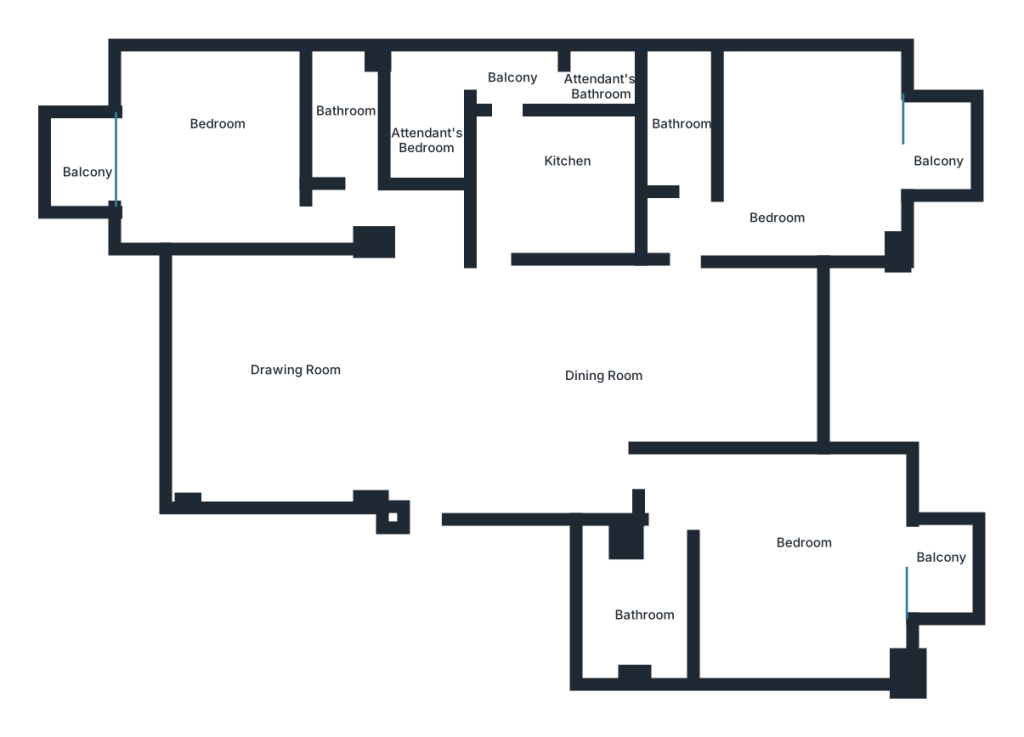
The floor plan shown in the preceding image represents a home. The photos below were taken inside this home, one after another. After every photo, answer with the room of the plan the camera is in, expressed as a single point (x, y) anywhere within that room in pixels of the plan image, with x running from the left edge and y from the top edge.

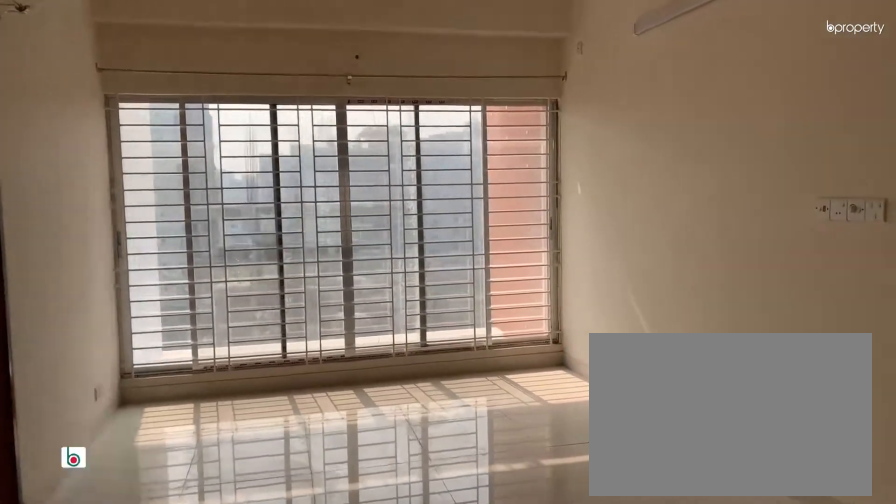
(638, 360)
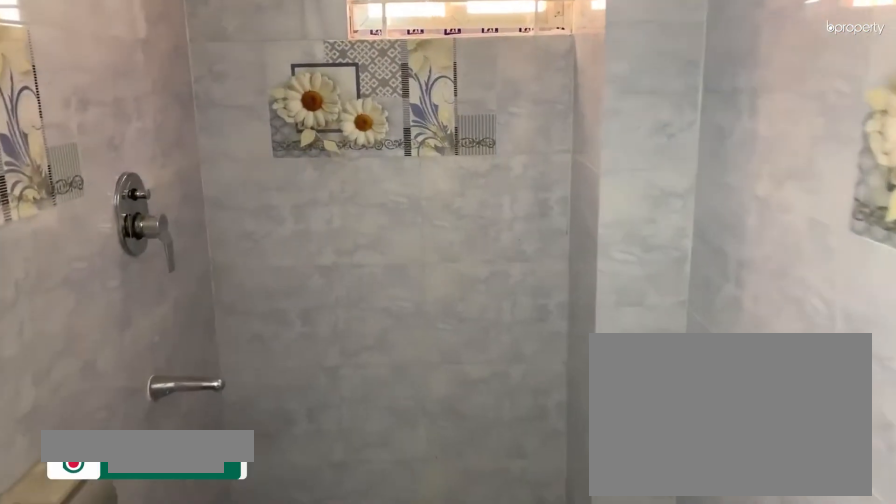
(345, 126)
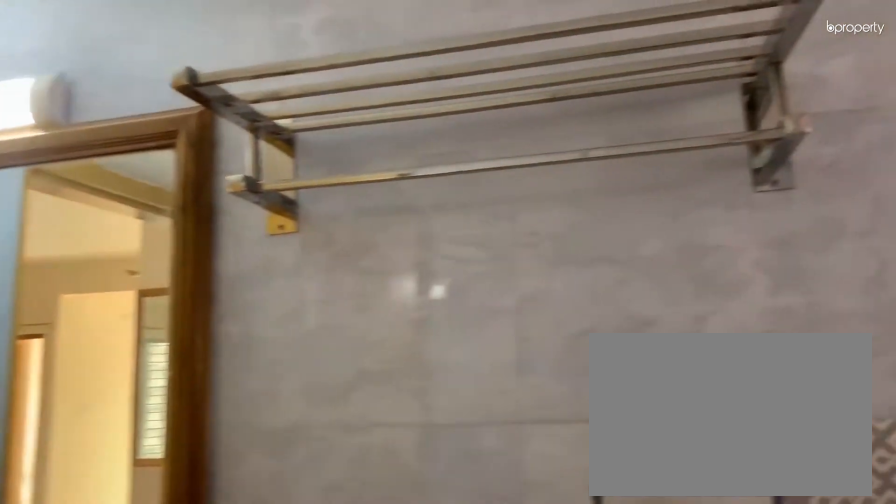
(345, 126)
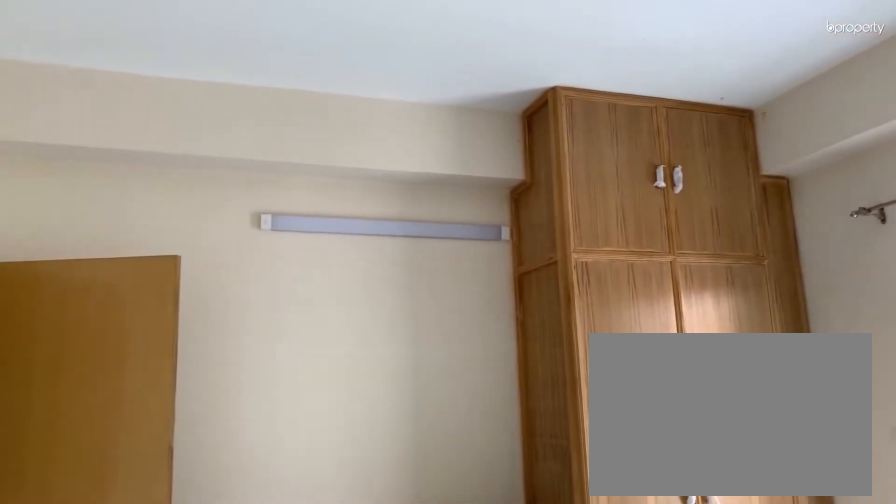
(208, 166)
